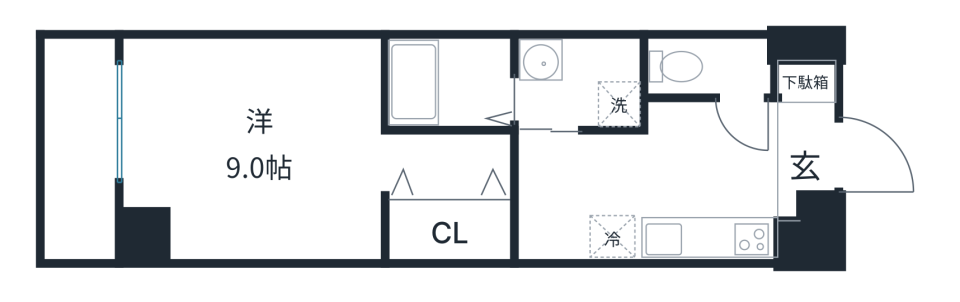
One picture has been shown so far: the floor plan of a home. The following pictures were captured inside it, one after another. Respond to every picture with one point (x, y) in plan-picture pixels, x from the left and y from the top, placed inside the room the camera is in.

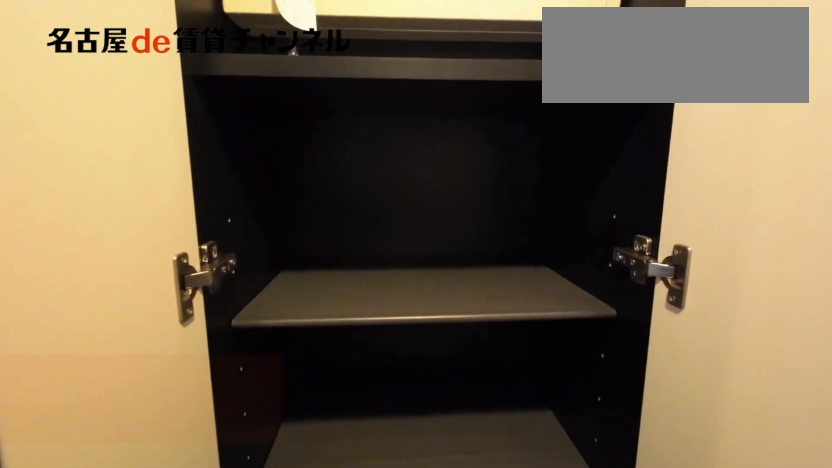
(805, 142)
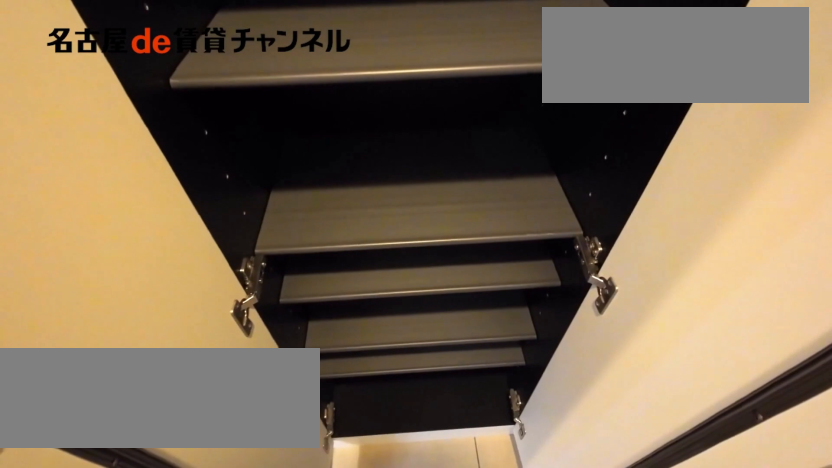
(805, 142)
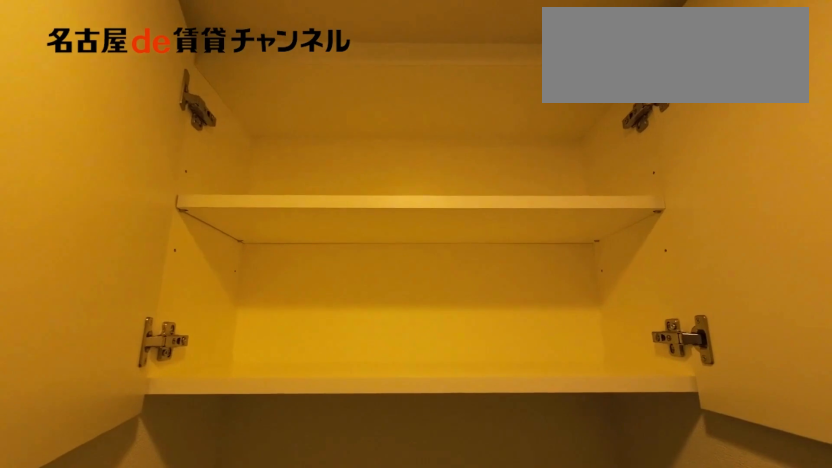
(709, 67)
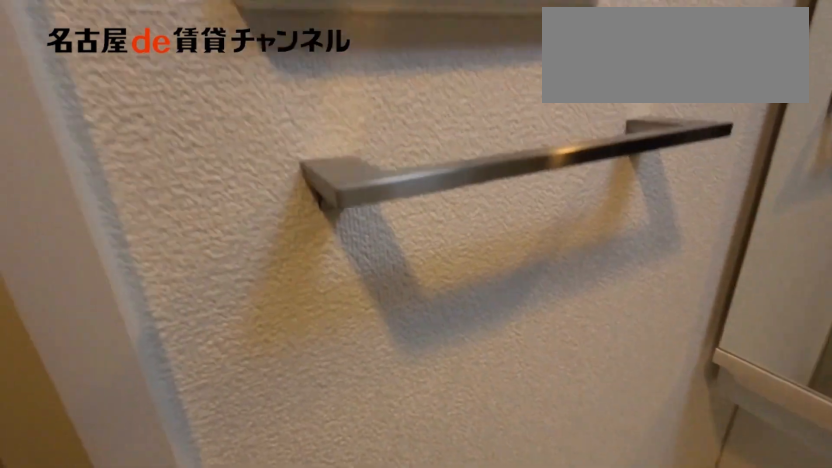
(581, 82)
